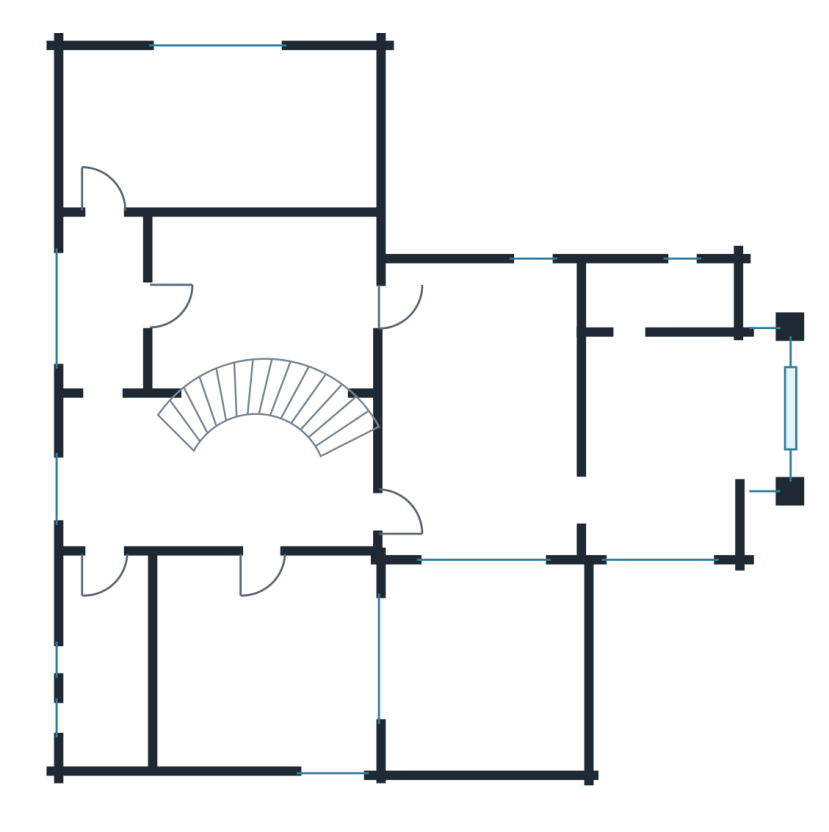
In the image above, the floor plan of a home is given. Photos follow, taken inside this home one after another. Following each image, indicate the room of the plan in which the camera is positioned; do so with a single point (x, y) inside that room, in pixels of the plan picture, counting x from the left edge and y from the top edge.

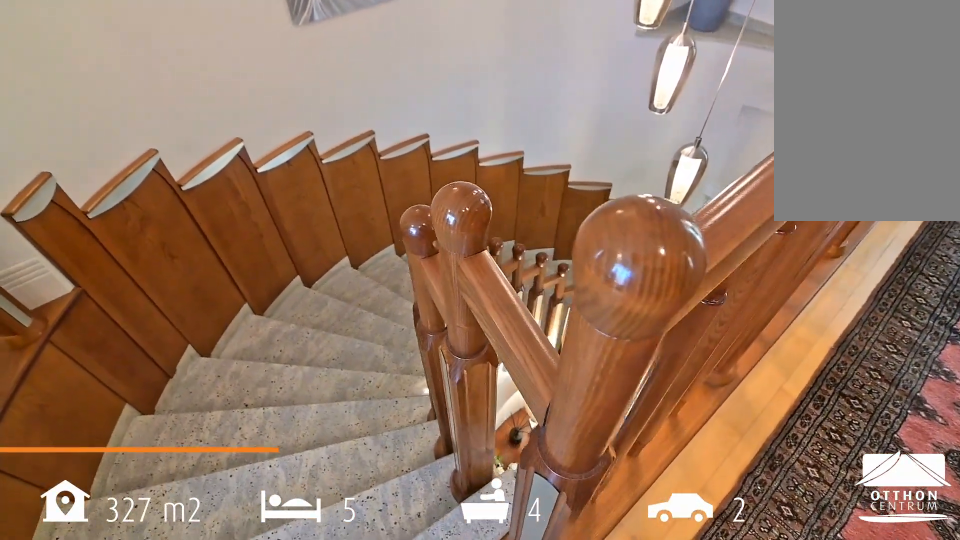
(268, 468)
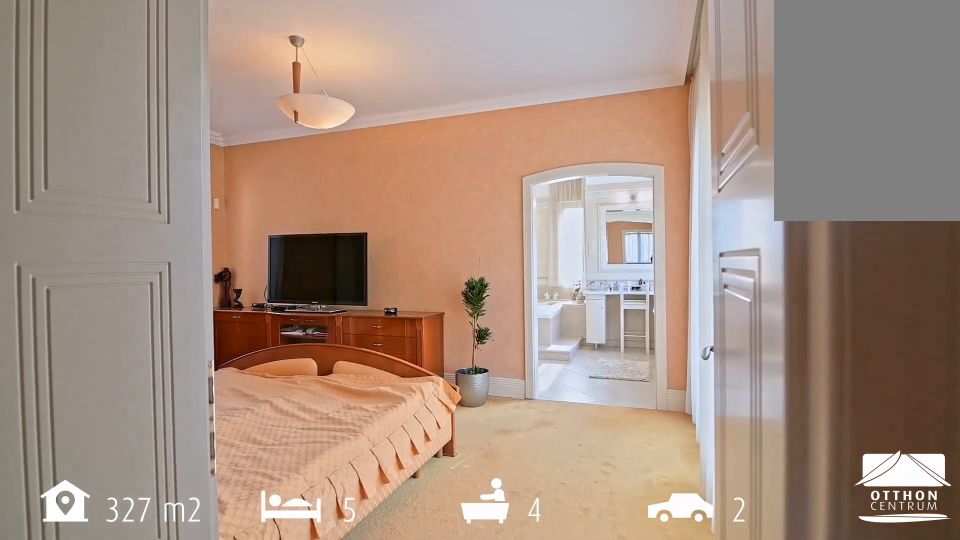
(482, 420)
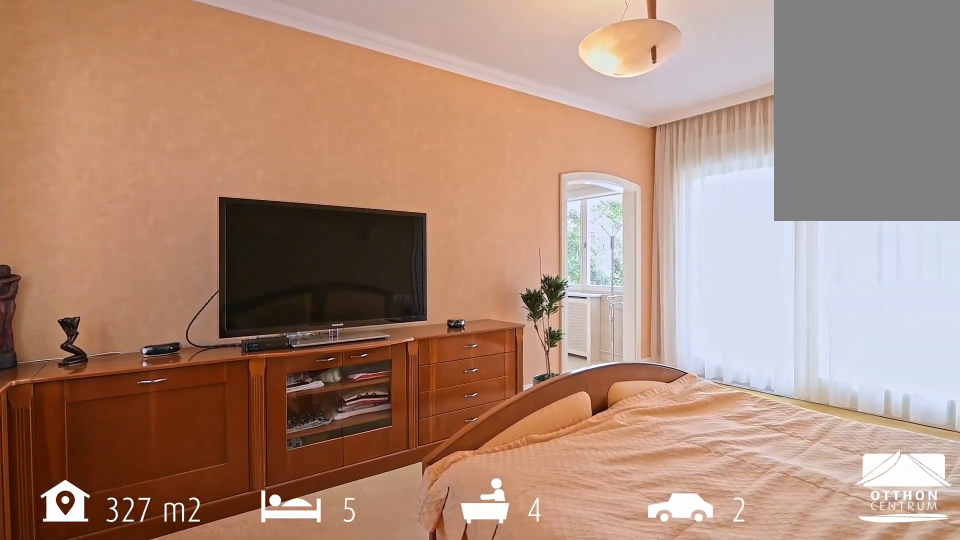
(482, 420)
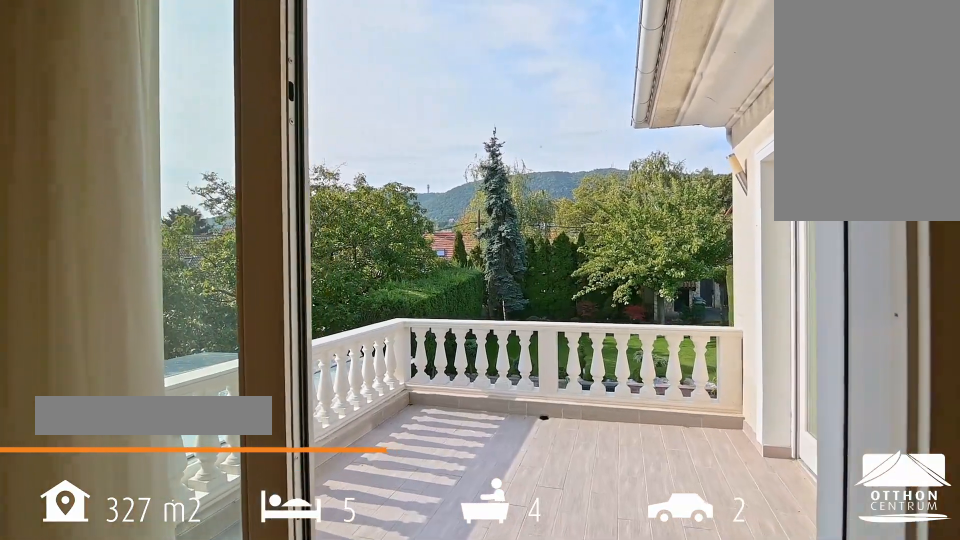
(482, 668)
